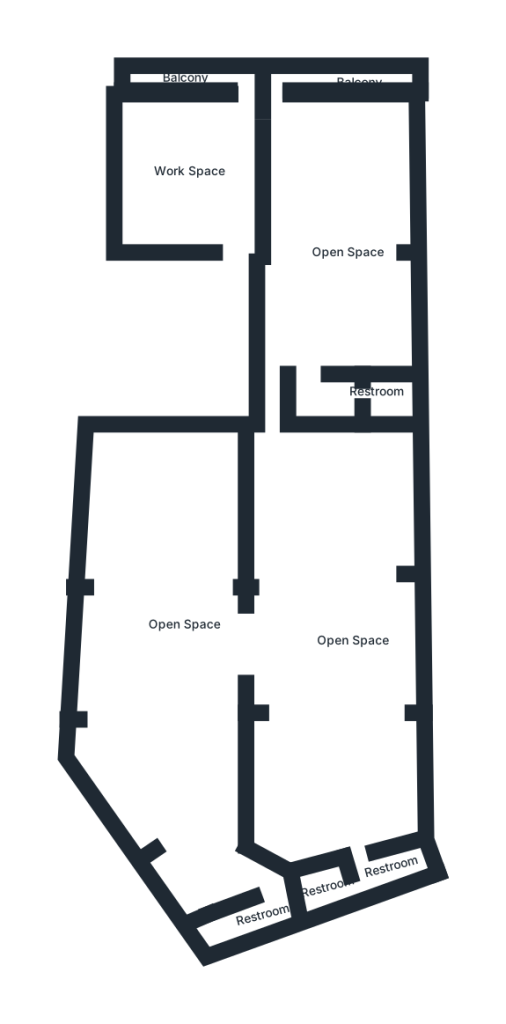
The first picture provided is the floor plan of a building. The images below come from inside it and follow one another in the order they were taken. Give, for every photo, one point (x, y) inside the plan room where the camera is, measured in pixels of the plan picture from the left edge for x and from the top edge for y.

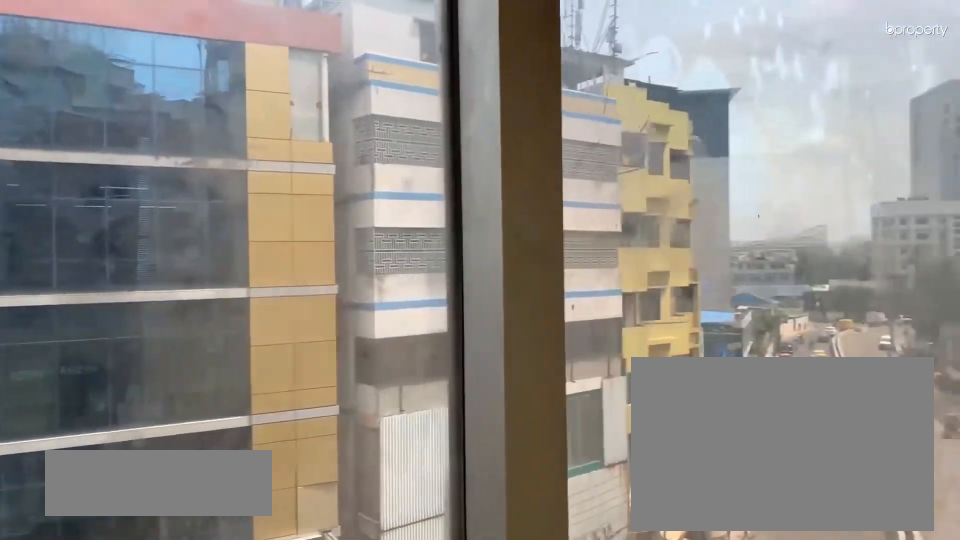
(317, 77)
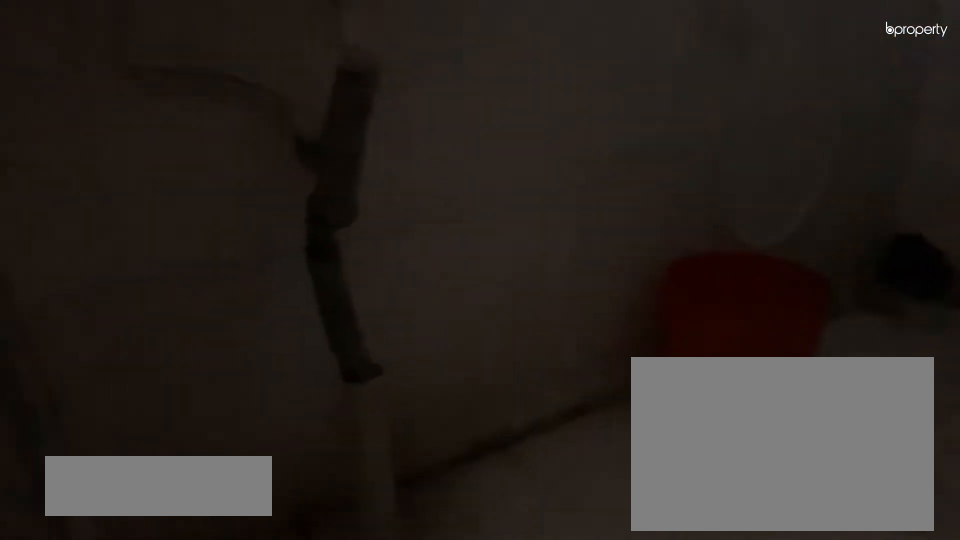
(384, 391)
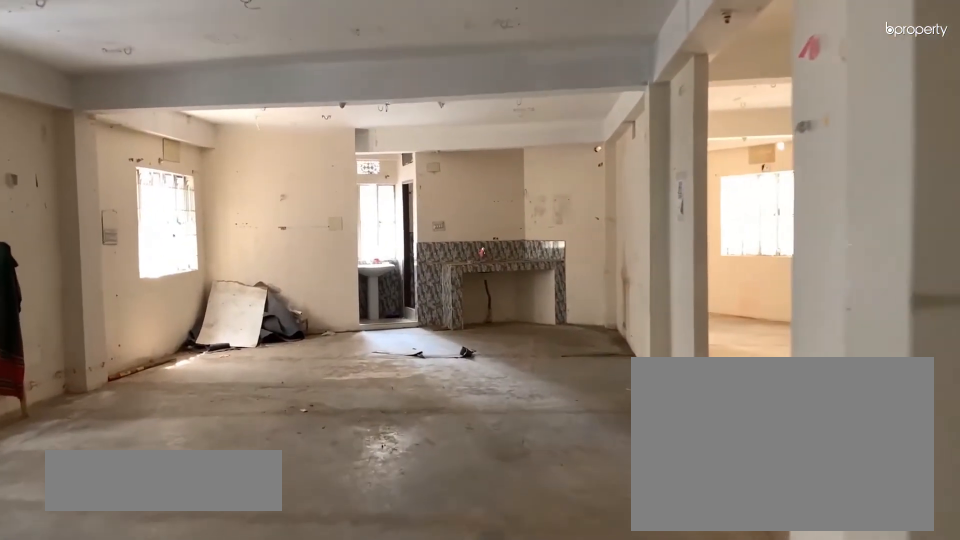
(330, 667)
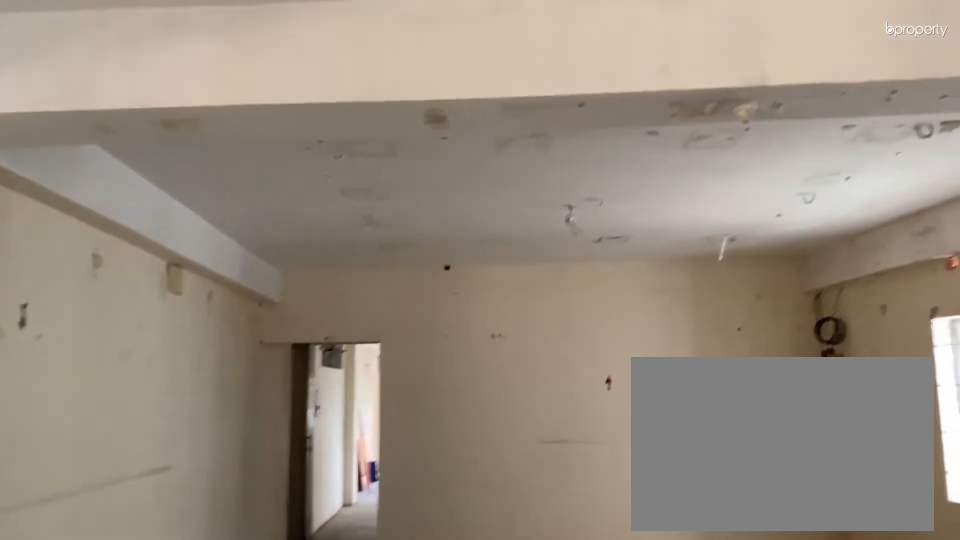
(330, 667)
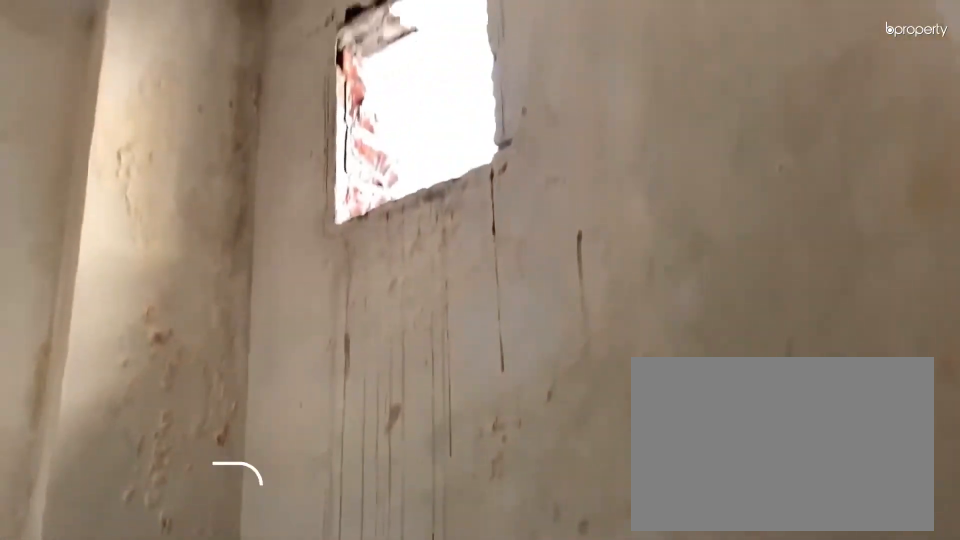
(390, 876)
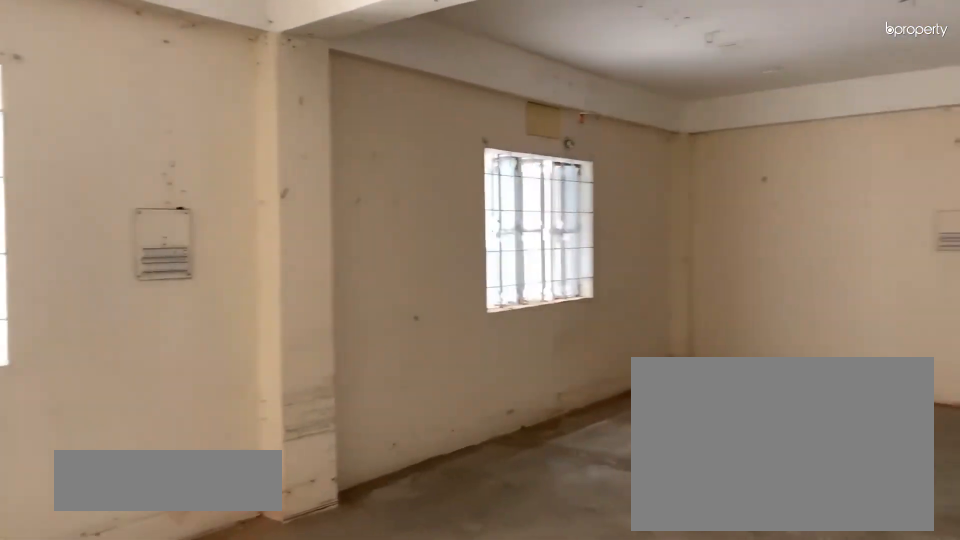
(159, 654)
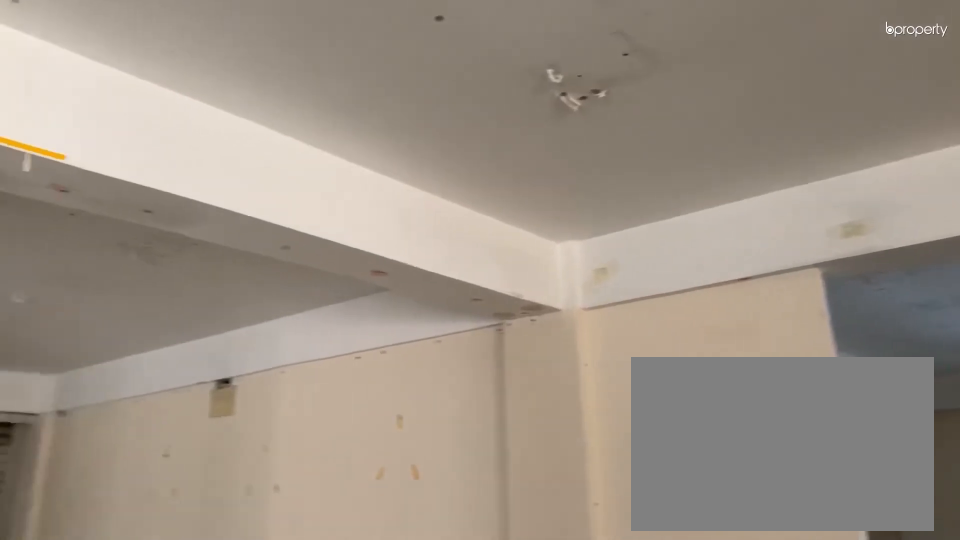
(159, 670)
